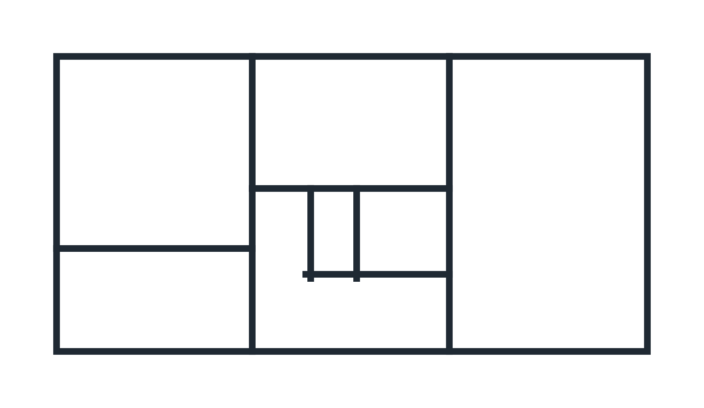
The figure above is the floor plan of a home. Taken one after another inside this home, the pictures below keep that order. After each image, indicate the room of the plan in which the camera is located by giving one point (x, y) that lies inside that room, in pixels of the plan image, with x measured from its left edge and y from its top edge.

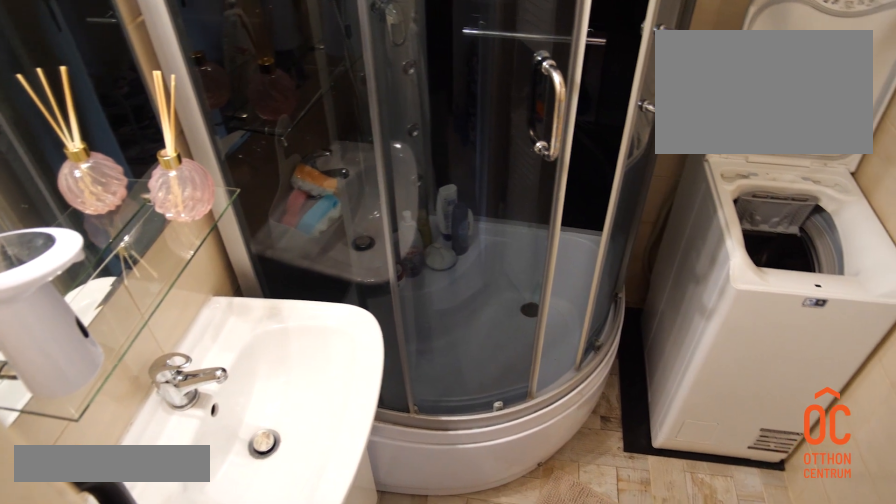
(404, 227)
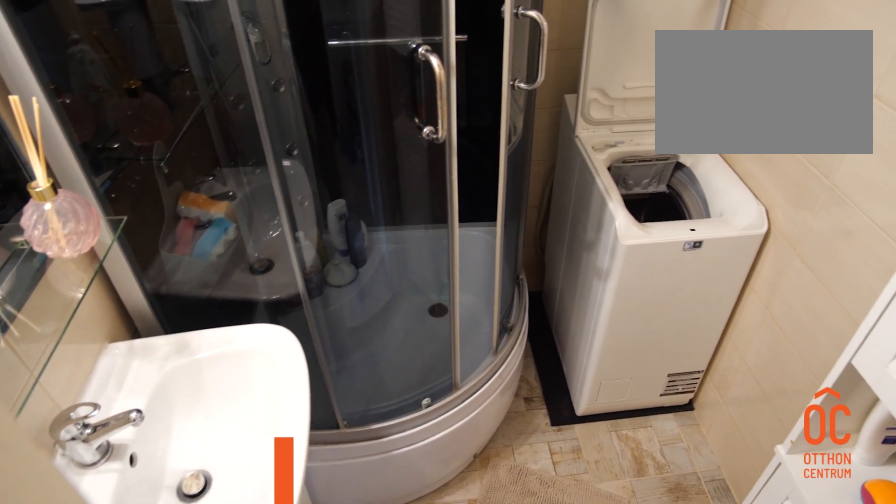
(403, 227)
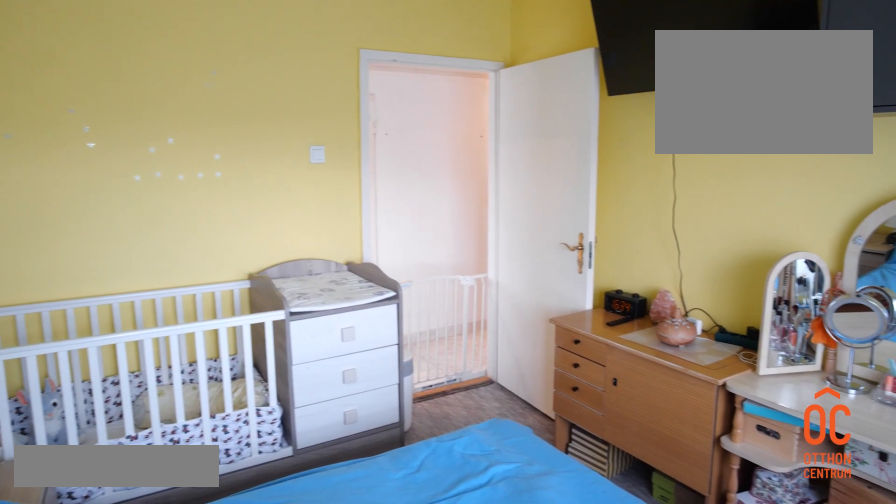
(154, 156)
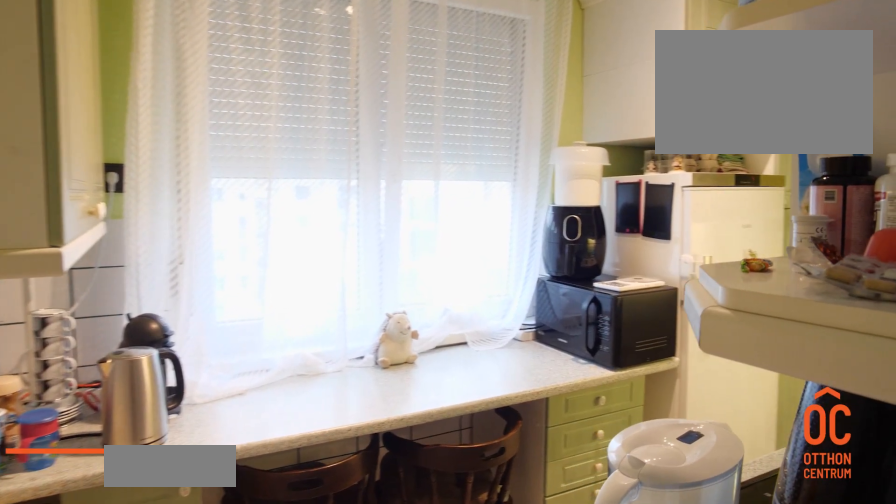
(348, 119)
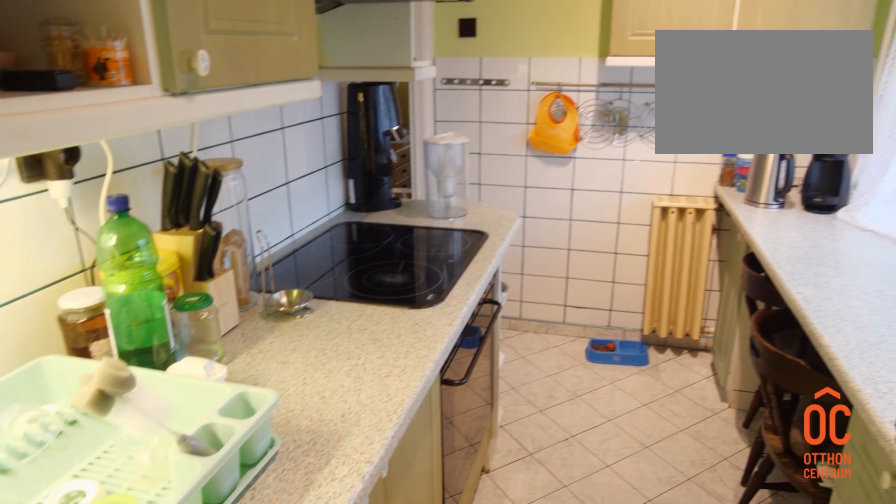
(348, 119)
